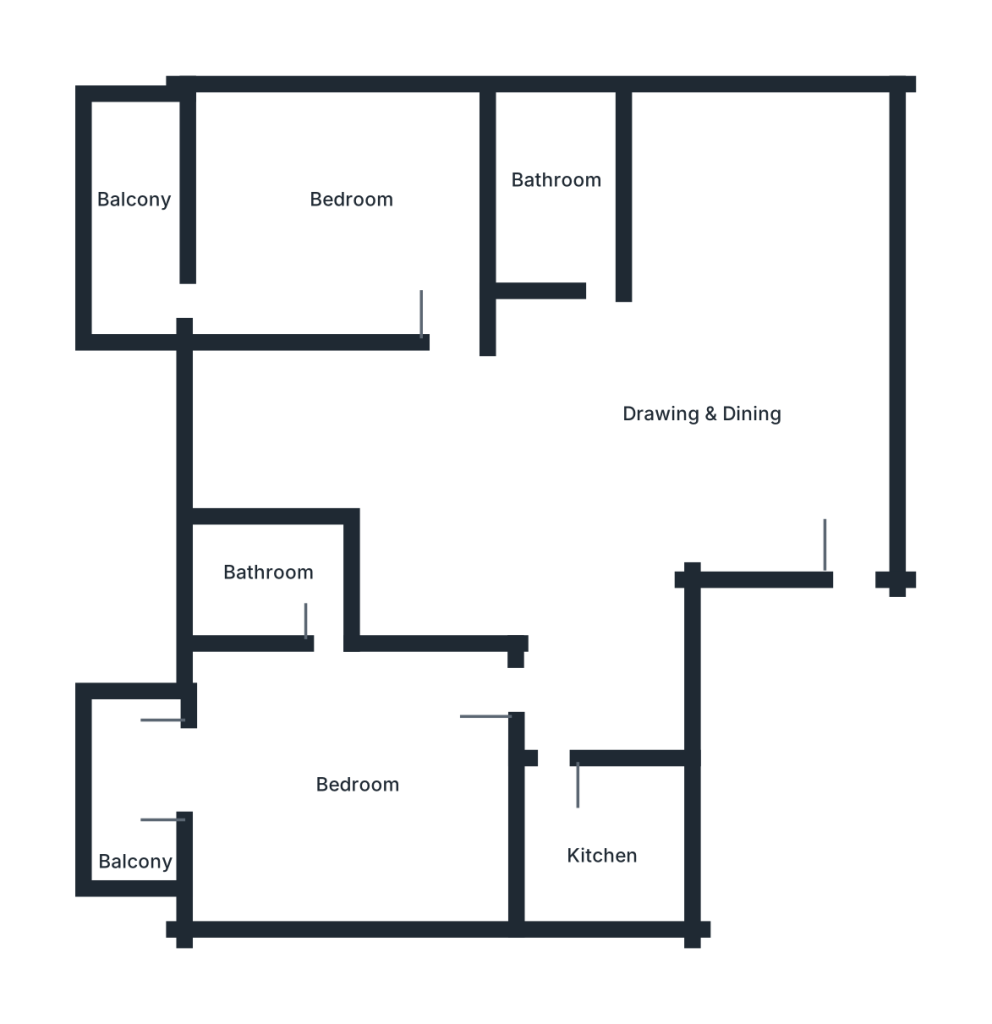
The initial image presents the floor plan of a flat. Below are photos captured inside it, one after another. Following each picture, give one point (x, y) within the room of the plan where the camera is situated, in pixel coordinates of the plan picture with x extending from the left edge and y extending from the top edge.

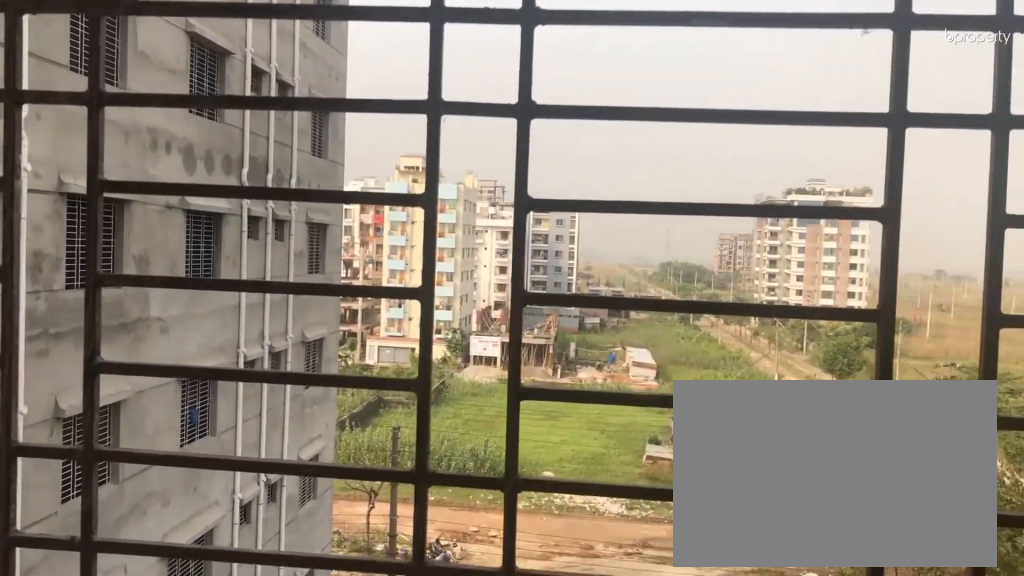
(138, 785)
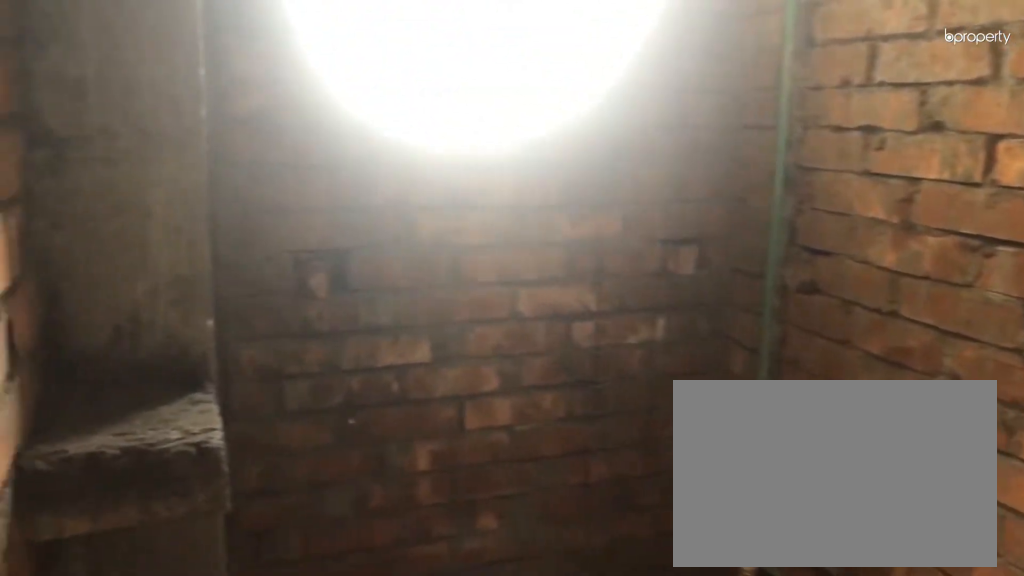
(263, 583)
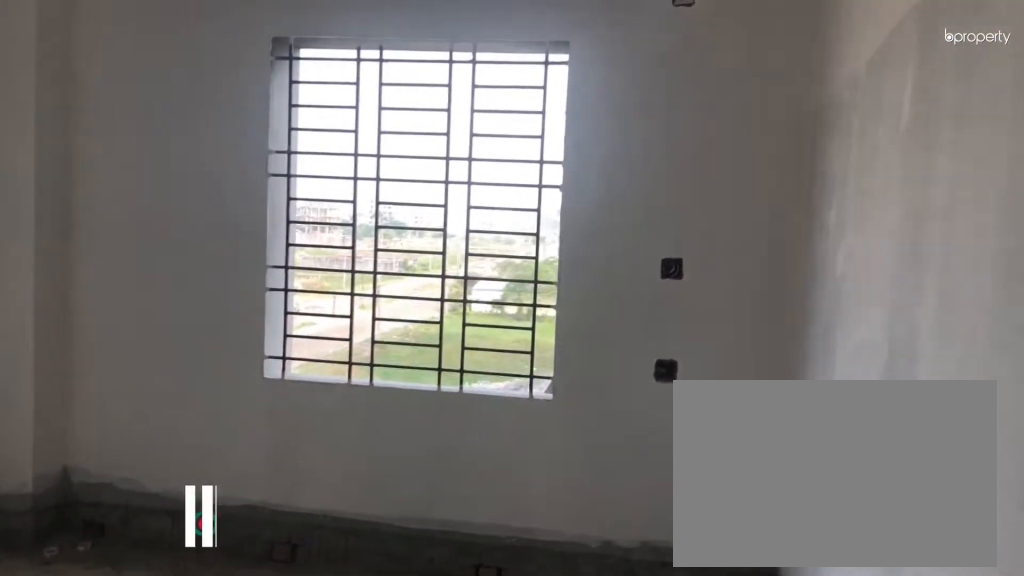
(326, 207)
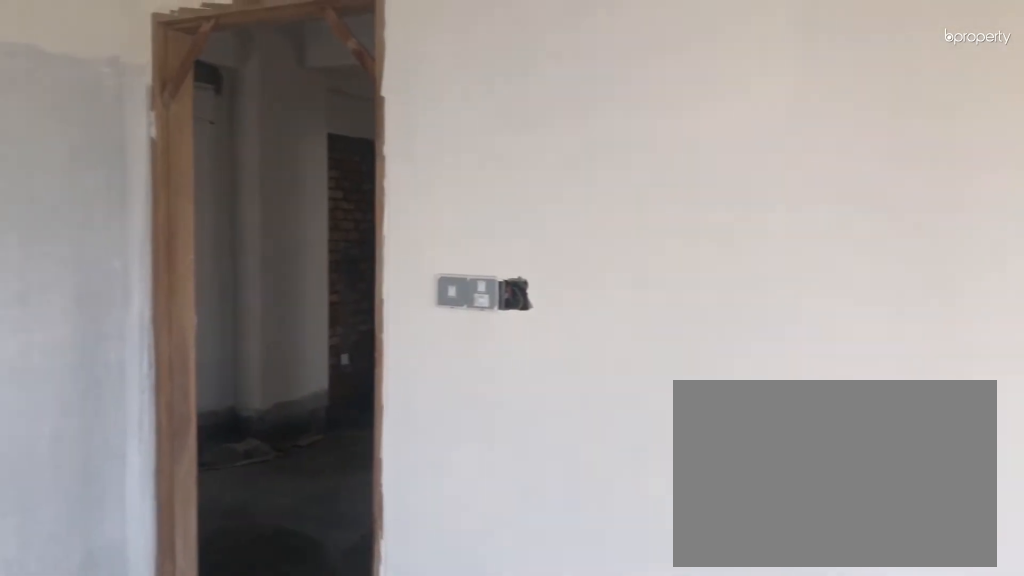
(327, 206)
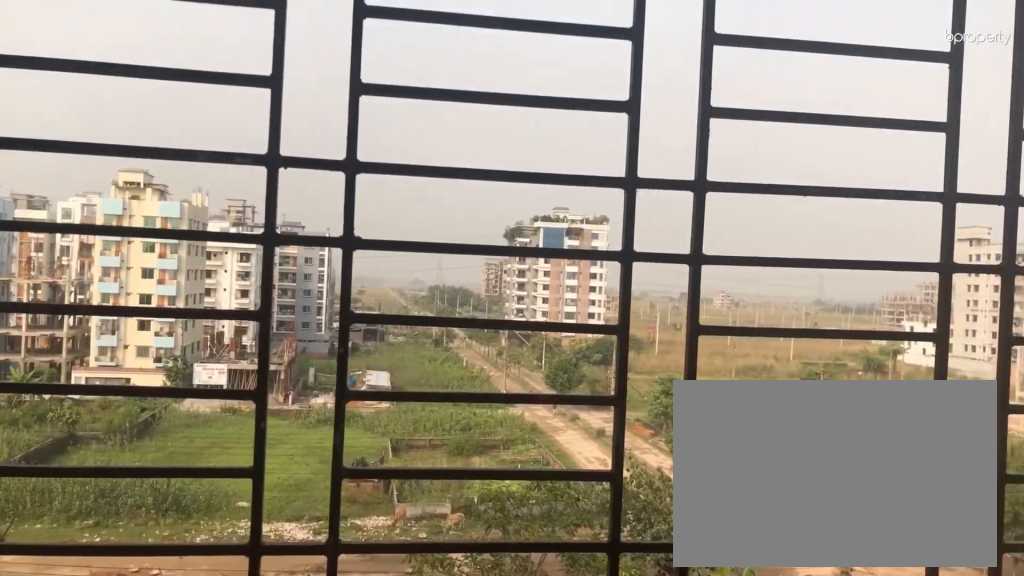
(131, 216)
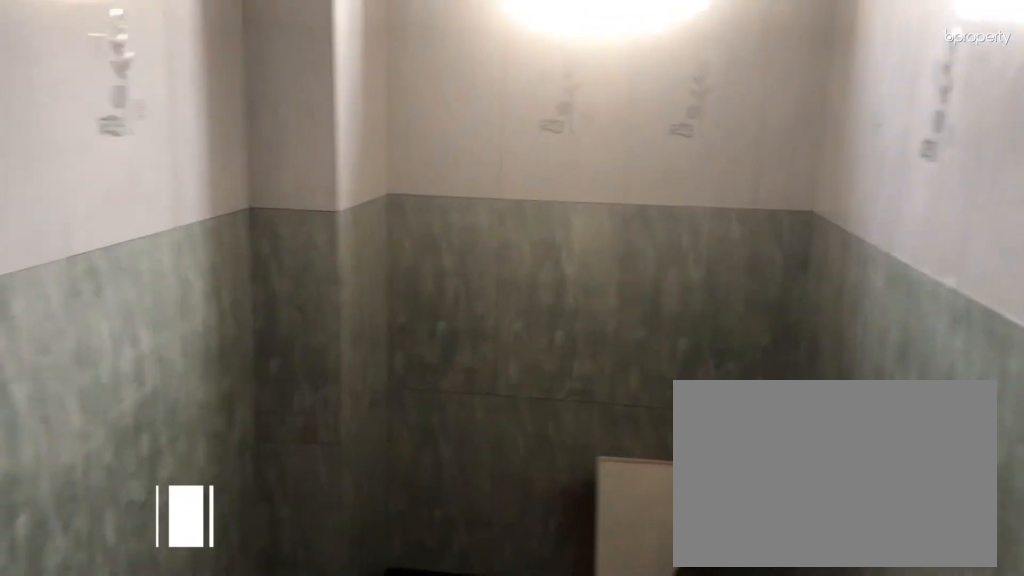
(550, 187)
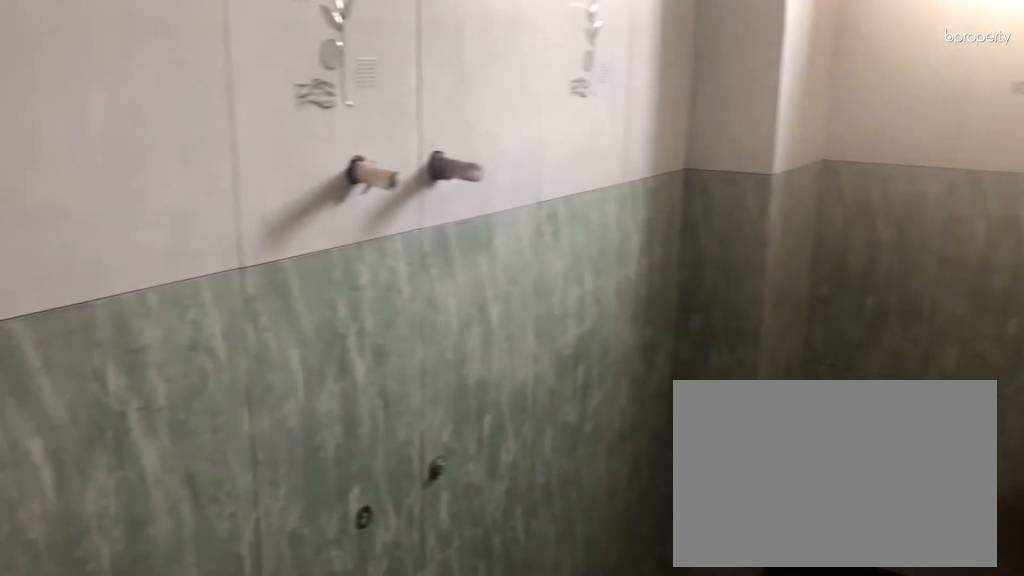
(550, 187)
